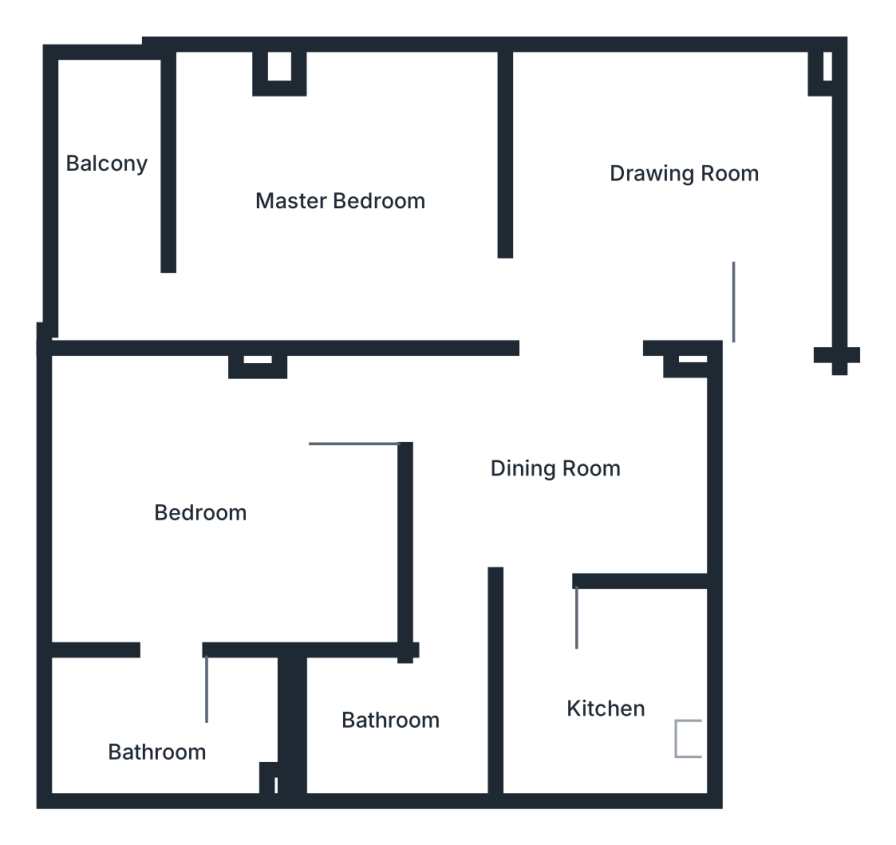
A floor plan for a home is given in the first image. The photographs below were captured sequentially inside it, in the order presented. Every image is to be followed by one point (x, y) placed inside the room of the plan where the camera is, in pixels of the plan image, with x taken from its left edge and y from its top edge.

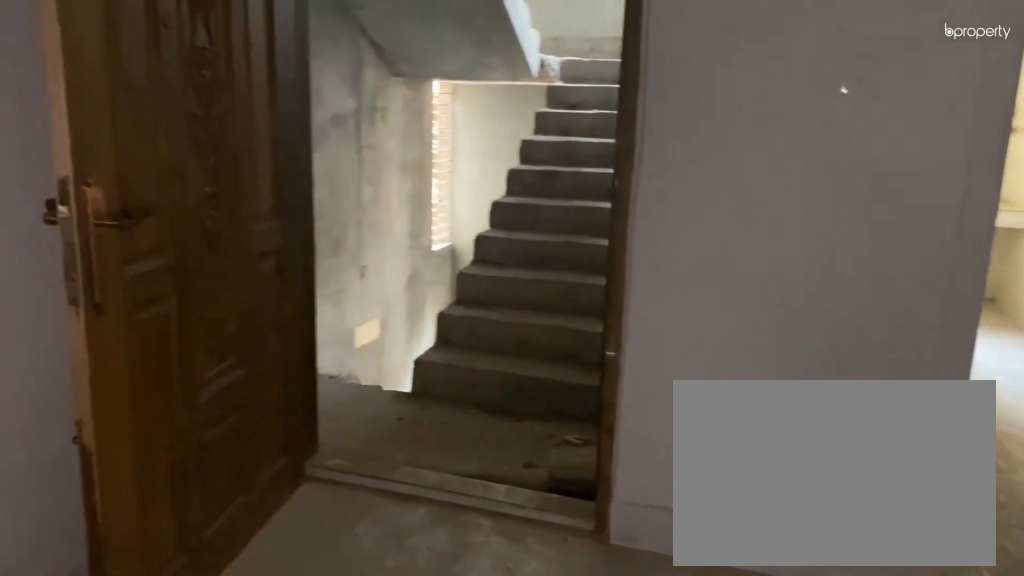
(657, 194)
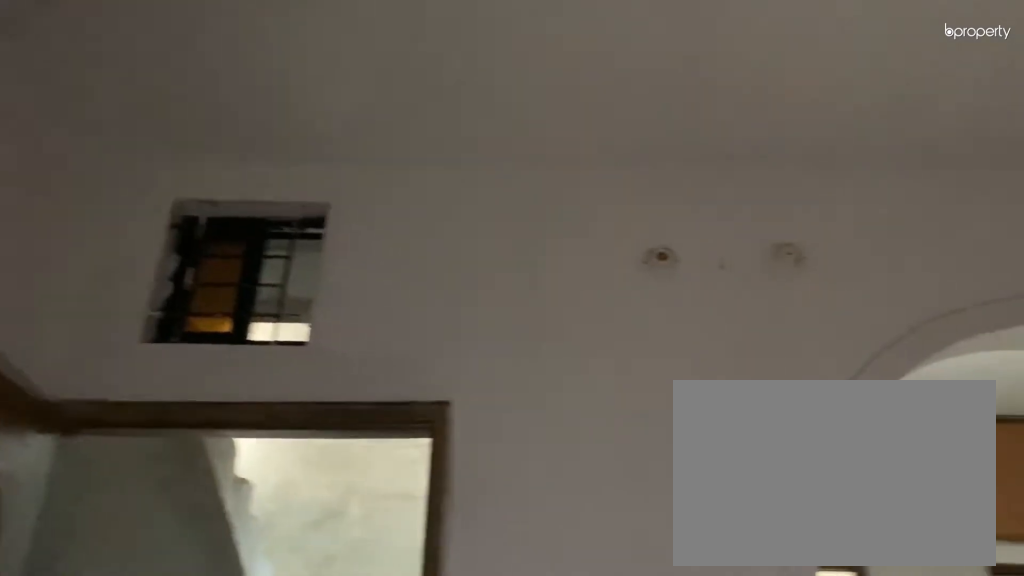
(657, 194)
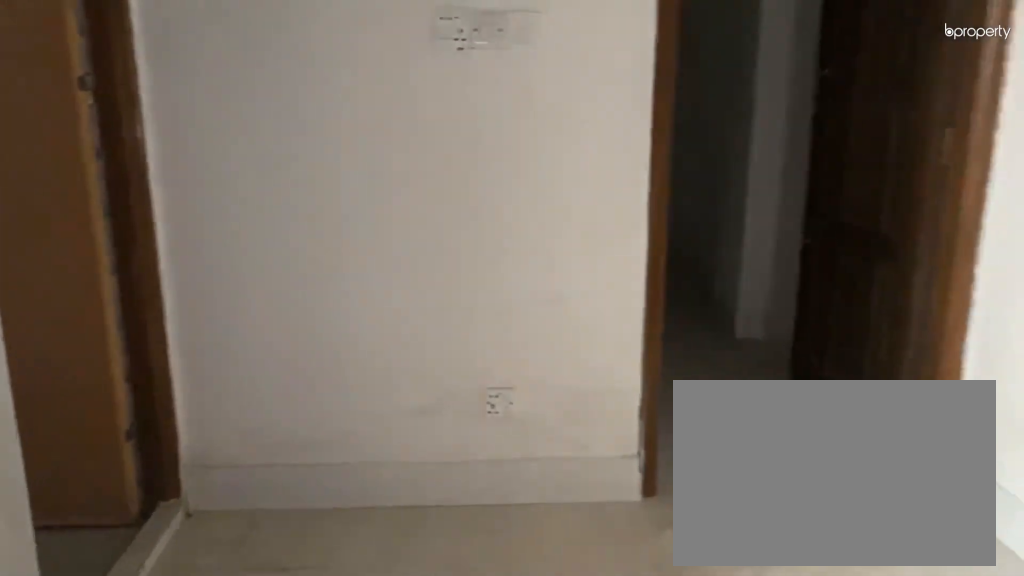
(544, 457)
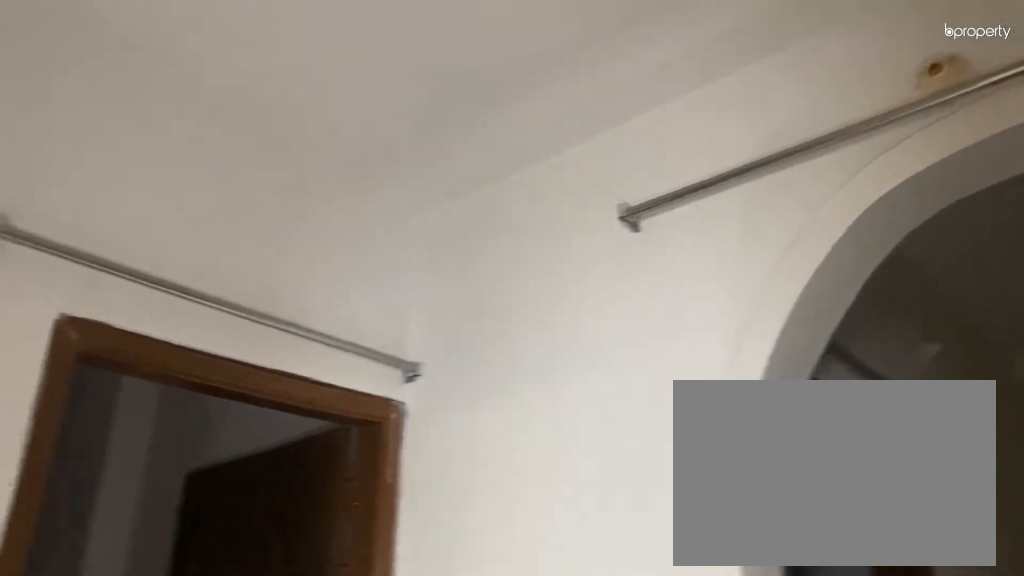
(544, 457)
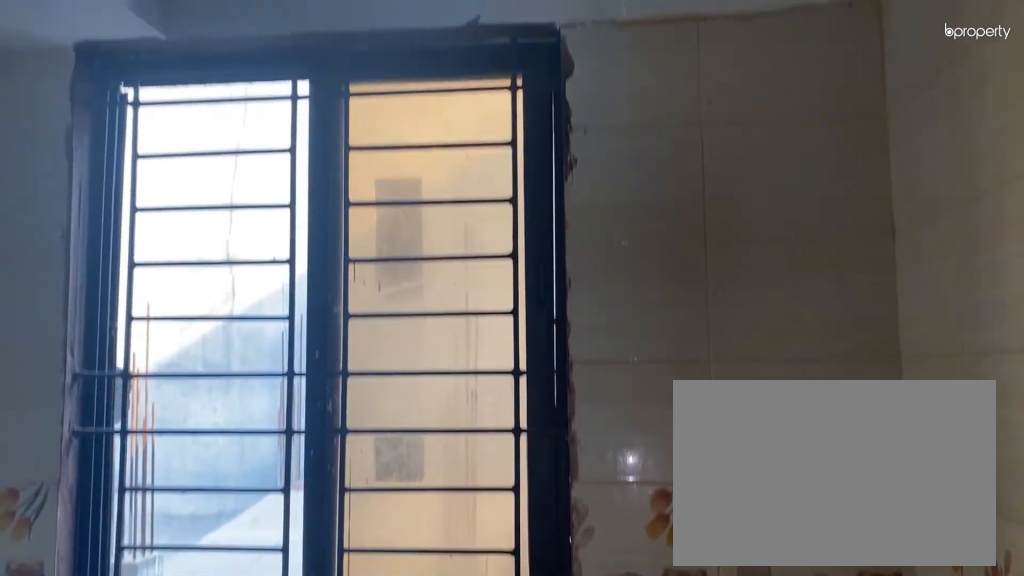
(607, 677)
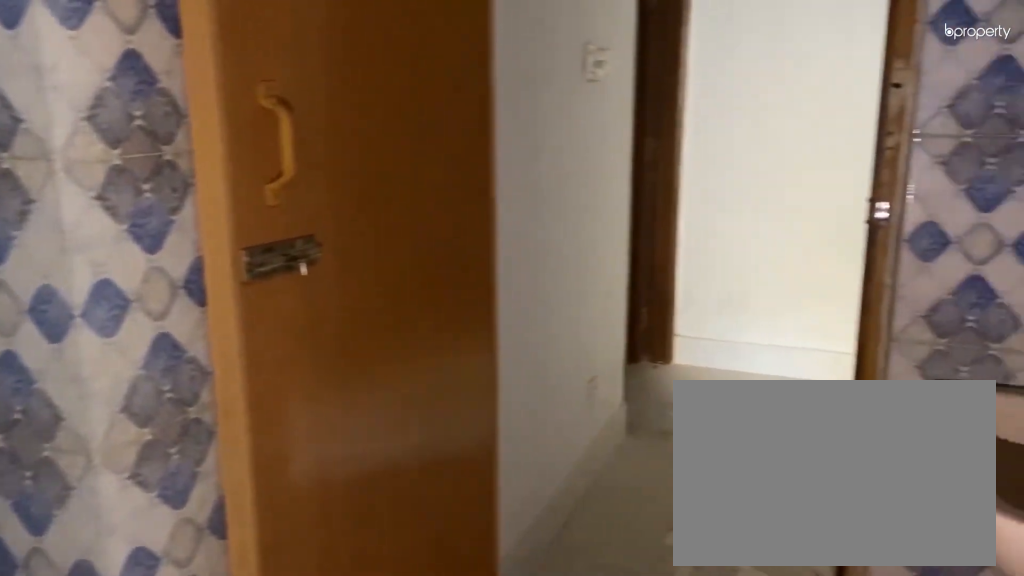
(387, 724)
